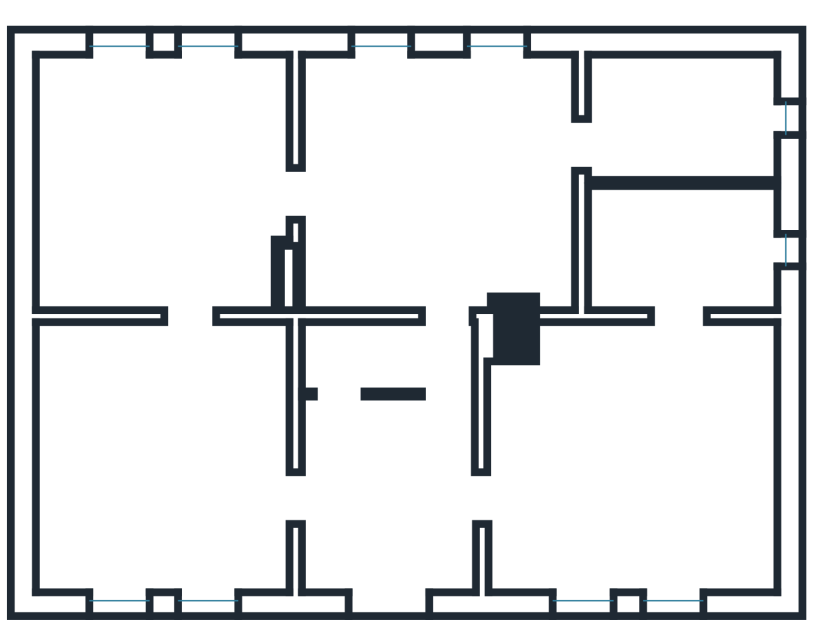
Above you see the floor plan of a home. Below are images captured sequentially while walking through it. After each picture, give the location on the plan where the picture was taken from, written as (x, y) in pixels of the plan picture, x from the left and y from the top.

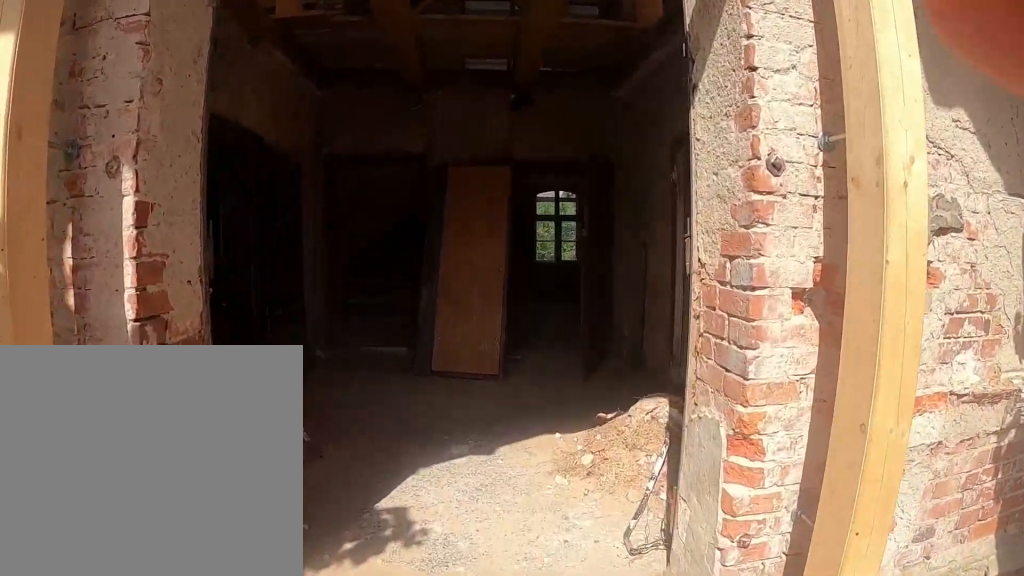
(399, 594)
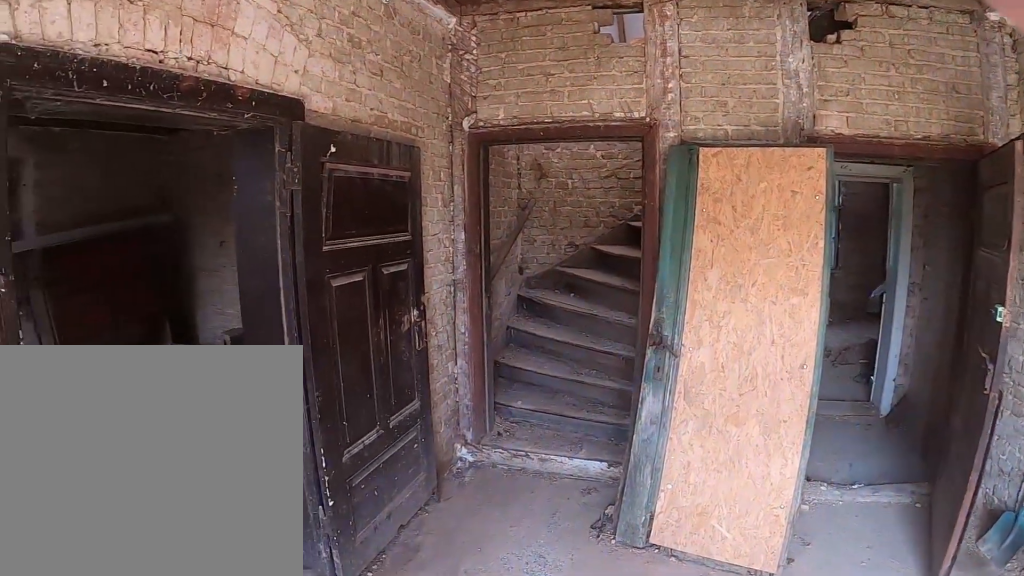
(381, 490)
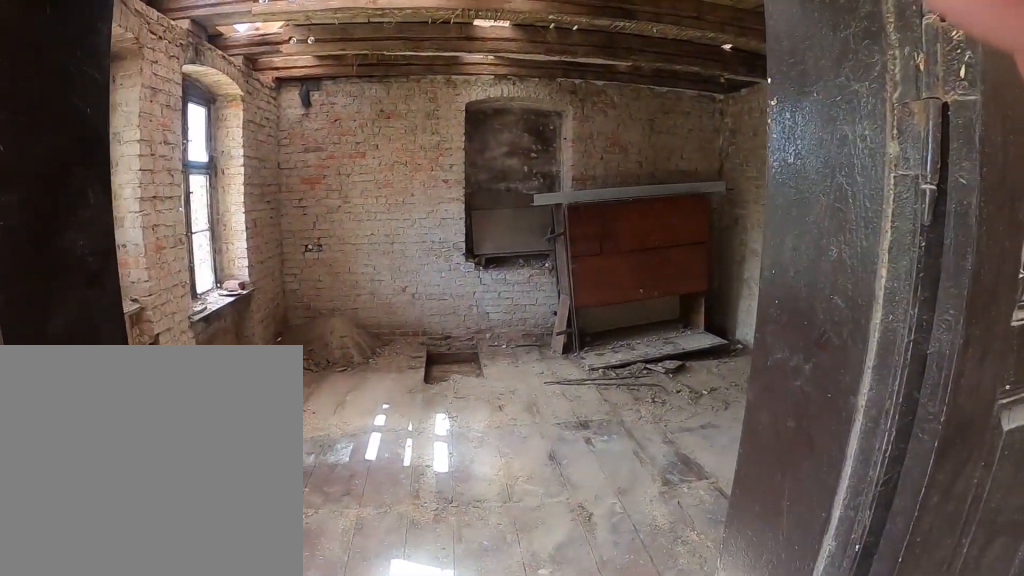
(334, 496)
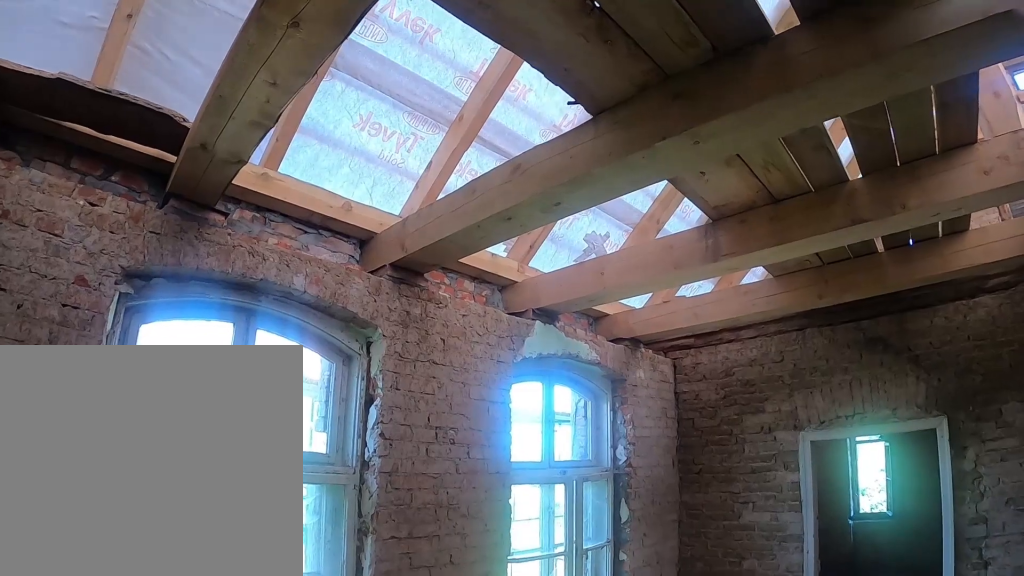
(372, 178)
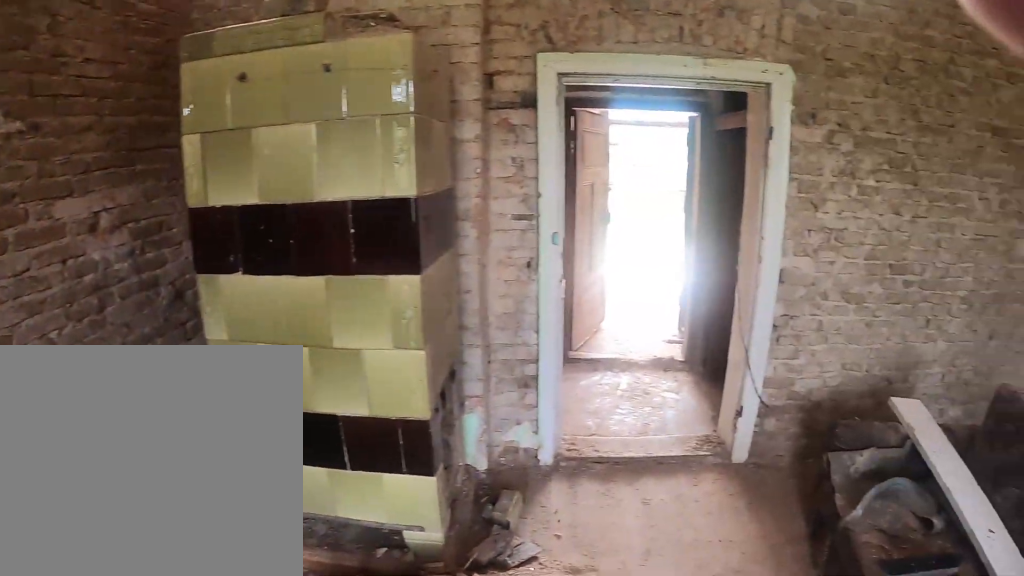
(509, 237)
